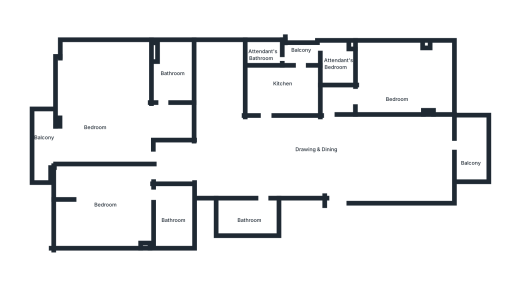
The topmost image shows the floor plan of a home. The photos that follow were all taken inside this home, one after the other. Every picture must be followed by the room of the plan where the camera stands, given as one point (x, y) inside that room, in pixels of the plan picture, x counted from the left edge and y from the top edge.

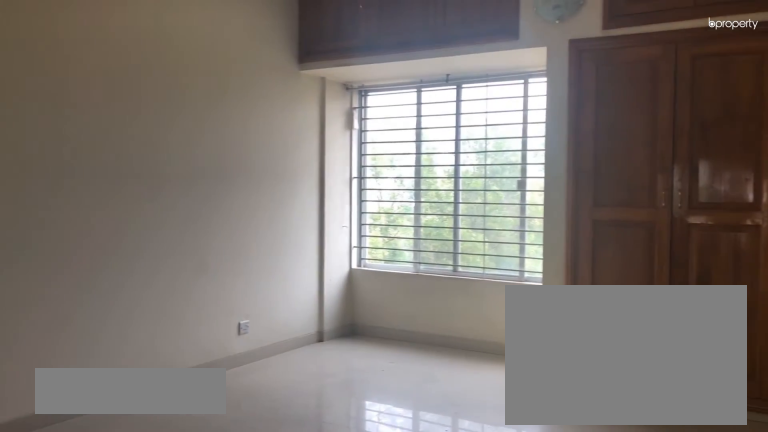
(101, 199)
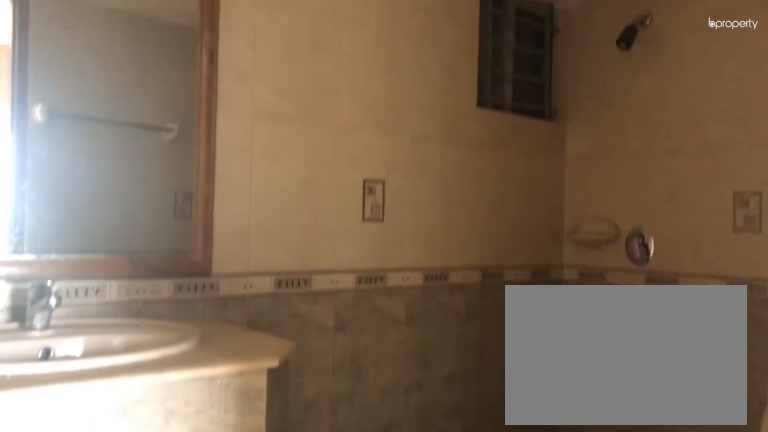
(176, 217)
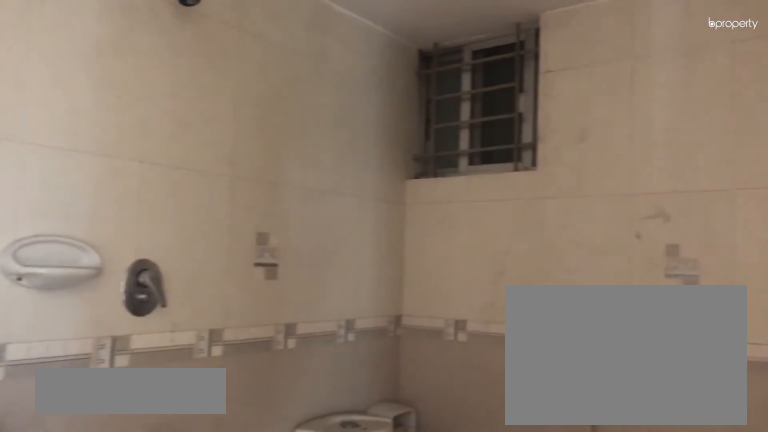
(251, 217)
